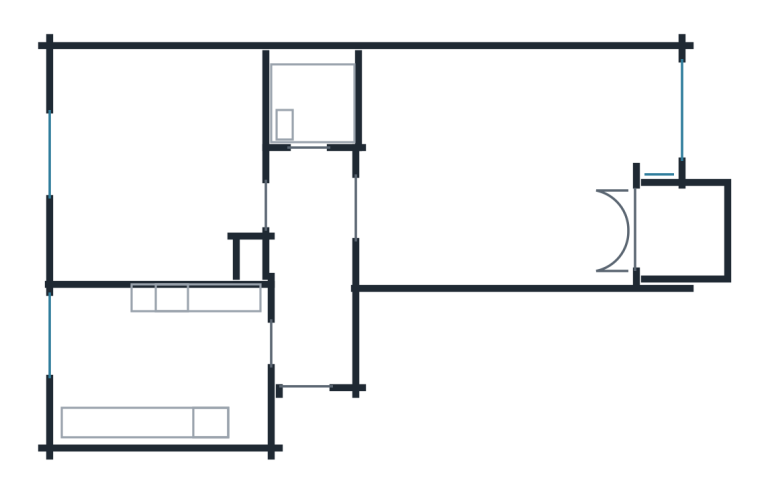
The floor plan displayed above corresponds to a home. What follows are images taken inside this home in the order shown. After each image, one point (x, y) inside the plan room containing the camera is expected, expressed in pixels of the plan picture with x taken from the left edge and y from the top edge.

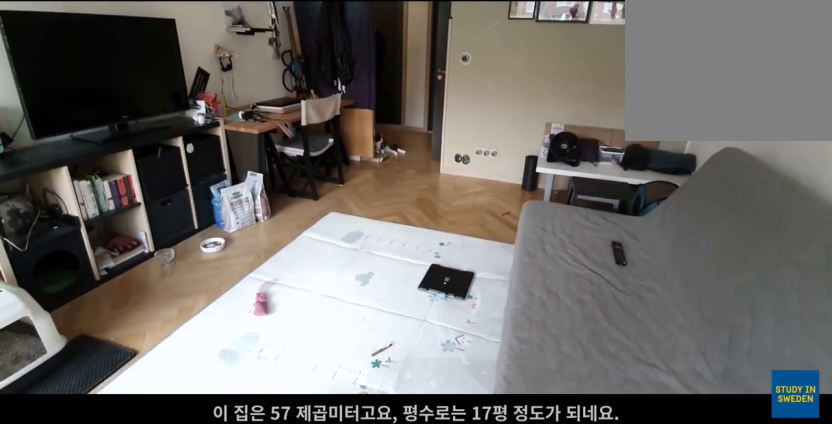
(520, 165)
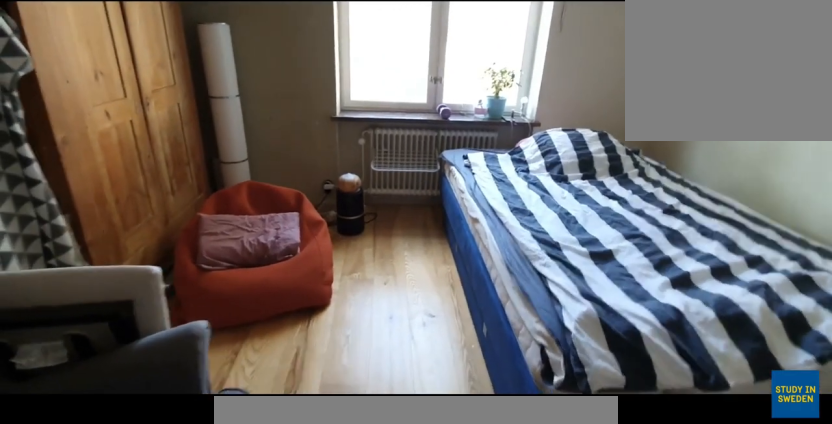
(158, 153)
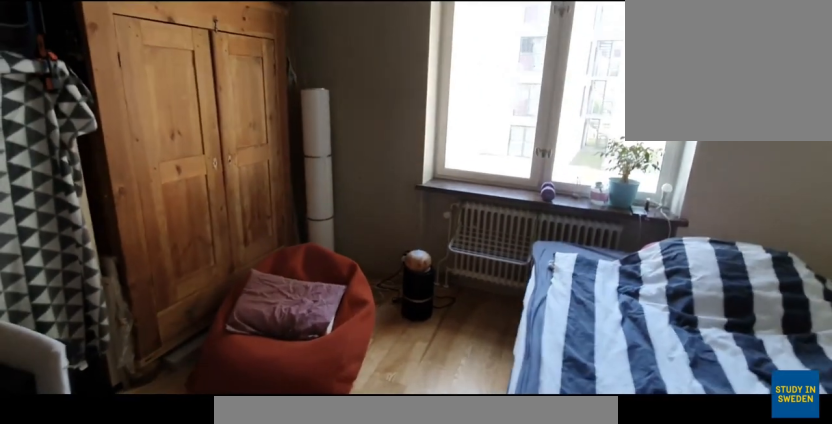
(158, 153)
